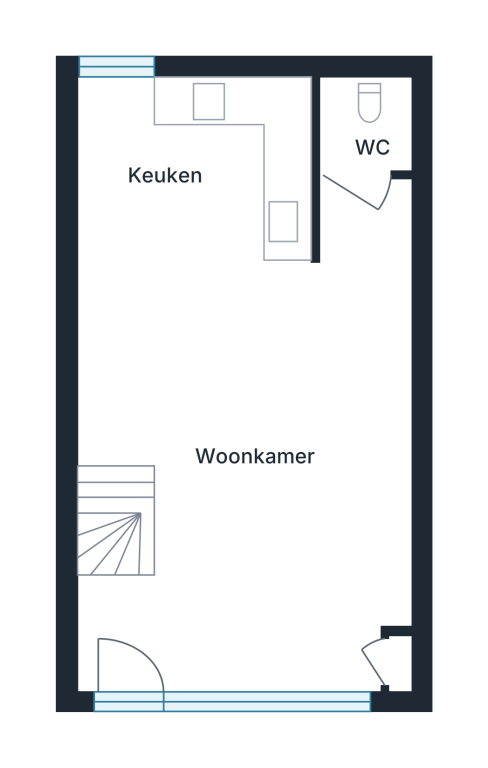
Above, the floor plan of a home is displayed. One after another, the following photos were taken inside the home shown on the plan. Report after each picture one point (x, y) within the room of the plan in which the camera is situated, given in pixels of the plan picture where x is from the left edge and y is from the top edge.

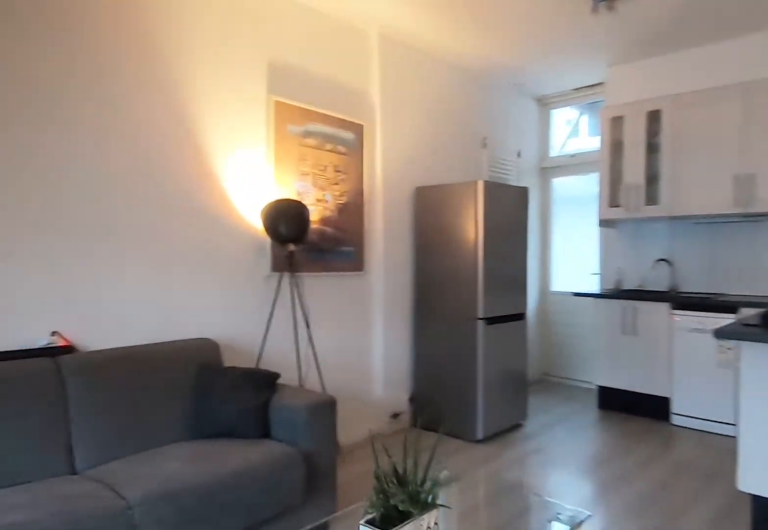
(187, 481)
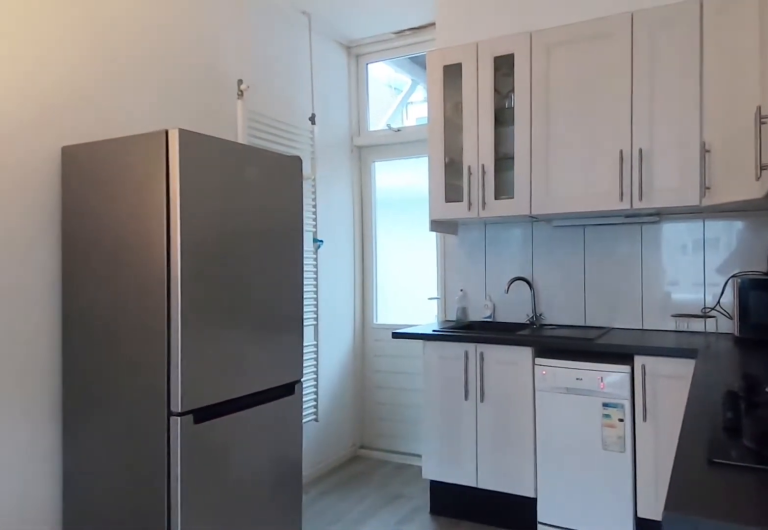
(190, 169)
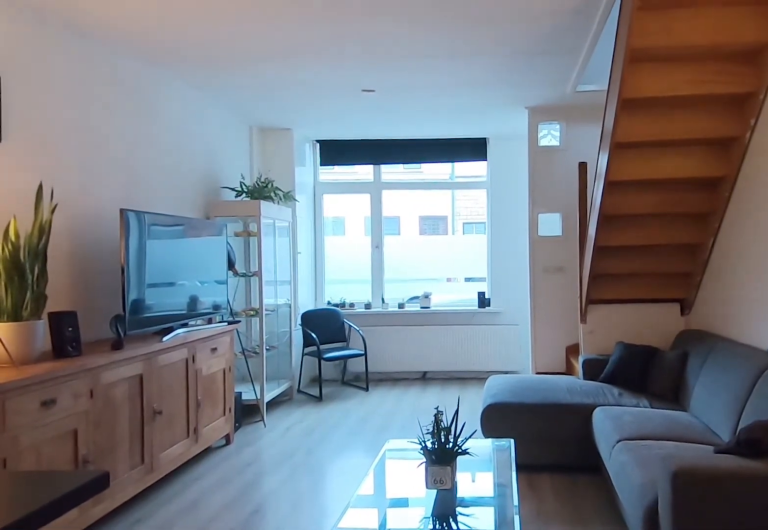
(190, 169)
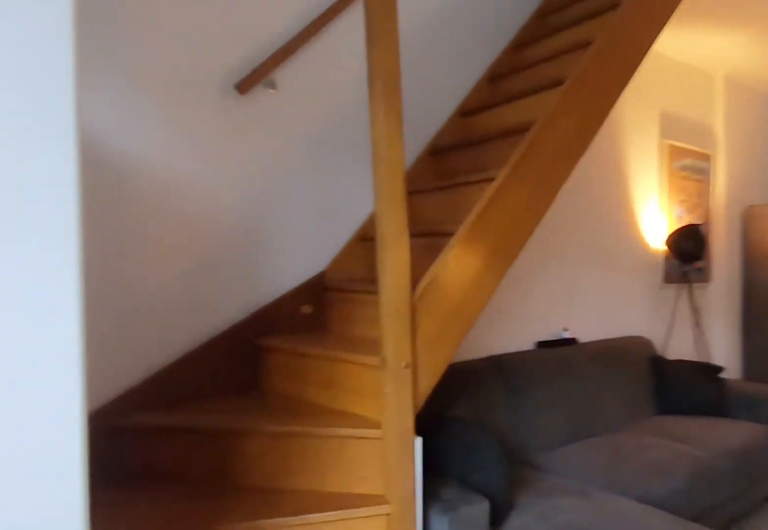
(186, 481)
